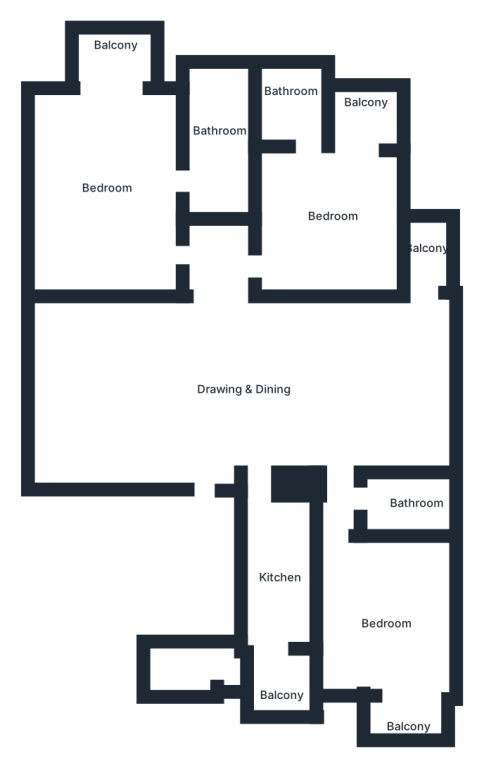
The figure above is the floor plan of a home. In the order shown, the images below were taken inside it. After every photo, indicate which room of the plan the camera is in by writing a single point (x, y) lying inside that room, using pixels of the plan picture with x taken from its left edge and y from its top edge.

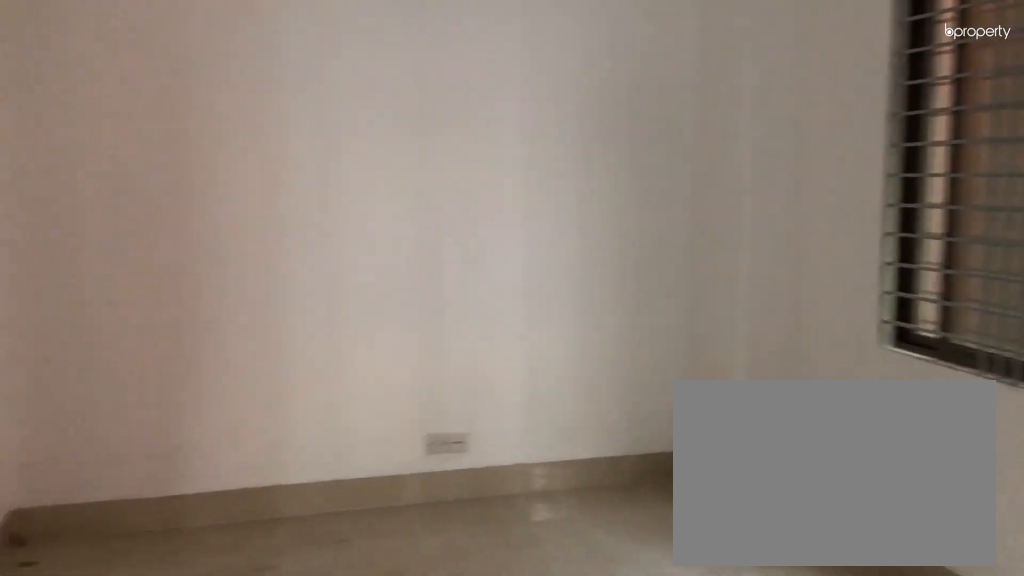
(110, 389)
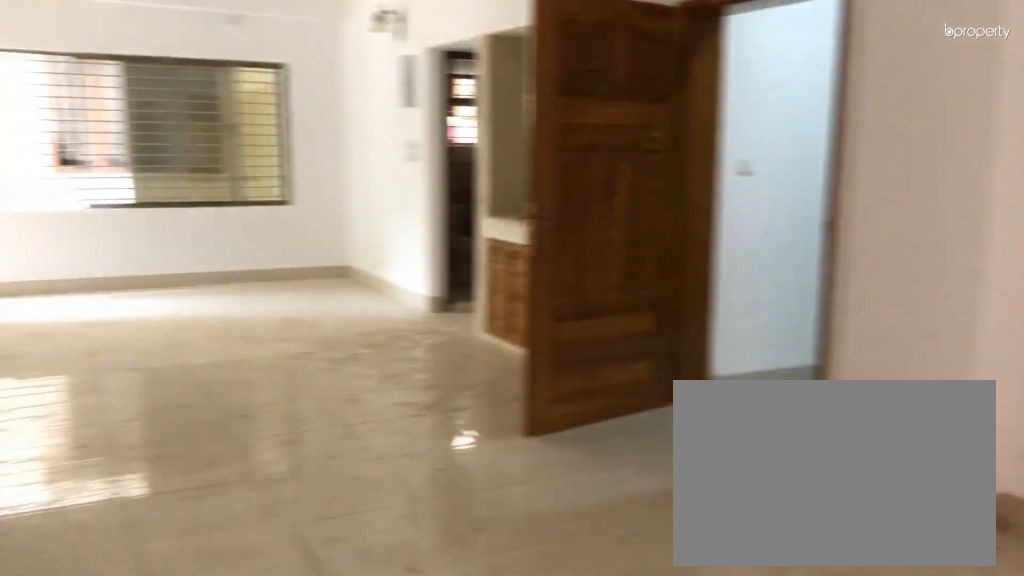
(110, 389)
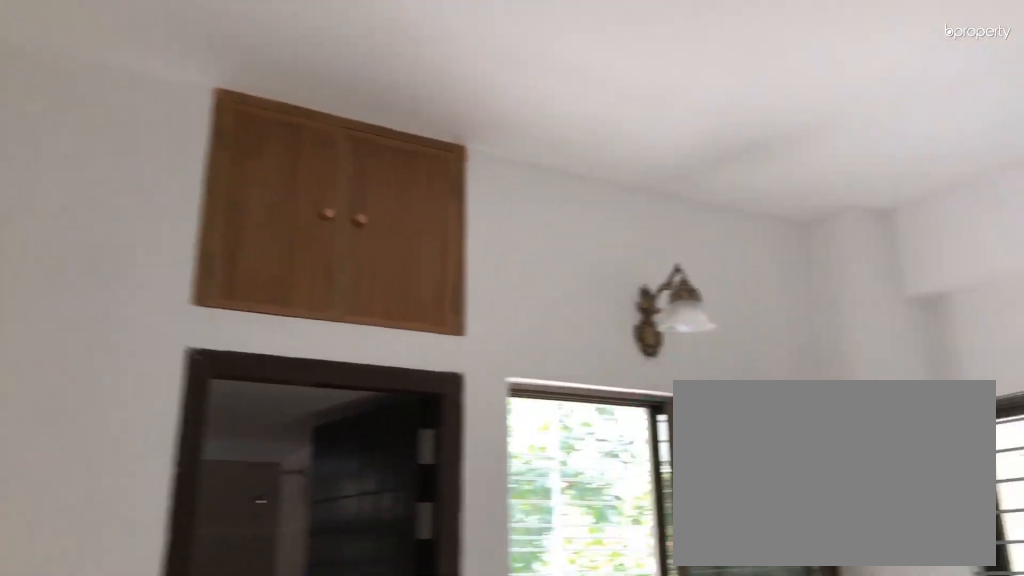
(324, 214)
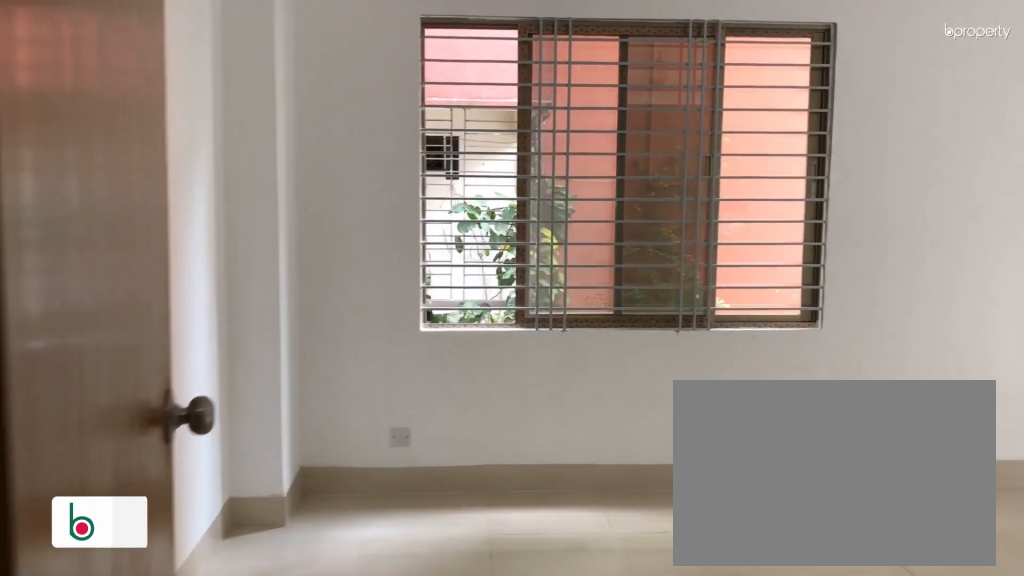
(104, 170)
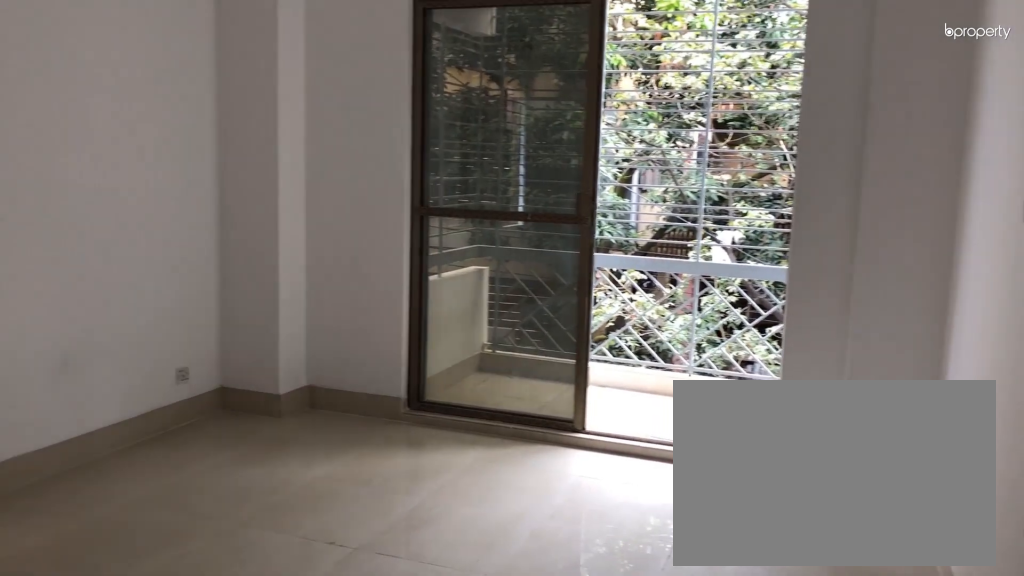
(104, 170)
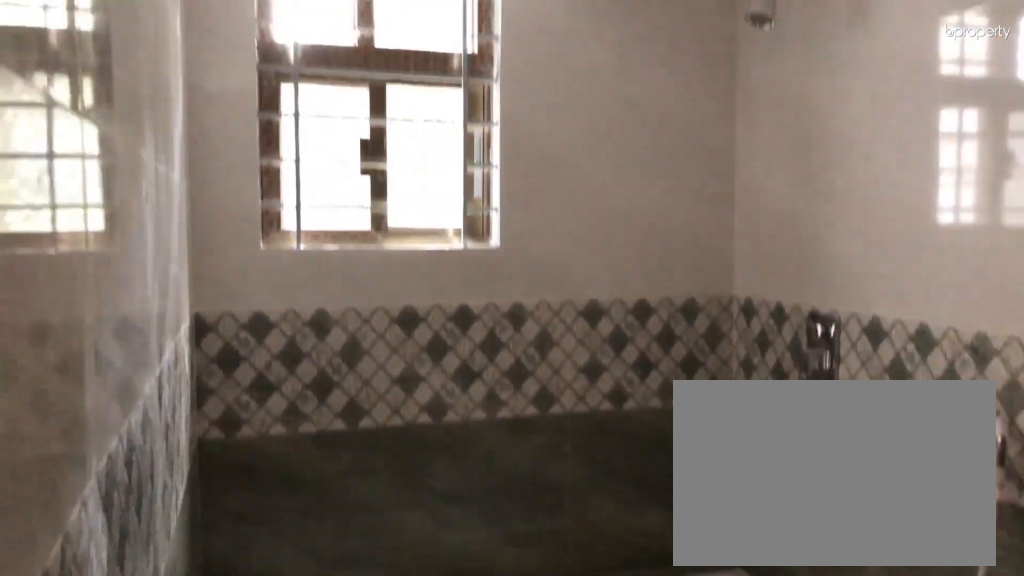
(220, 136)
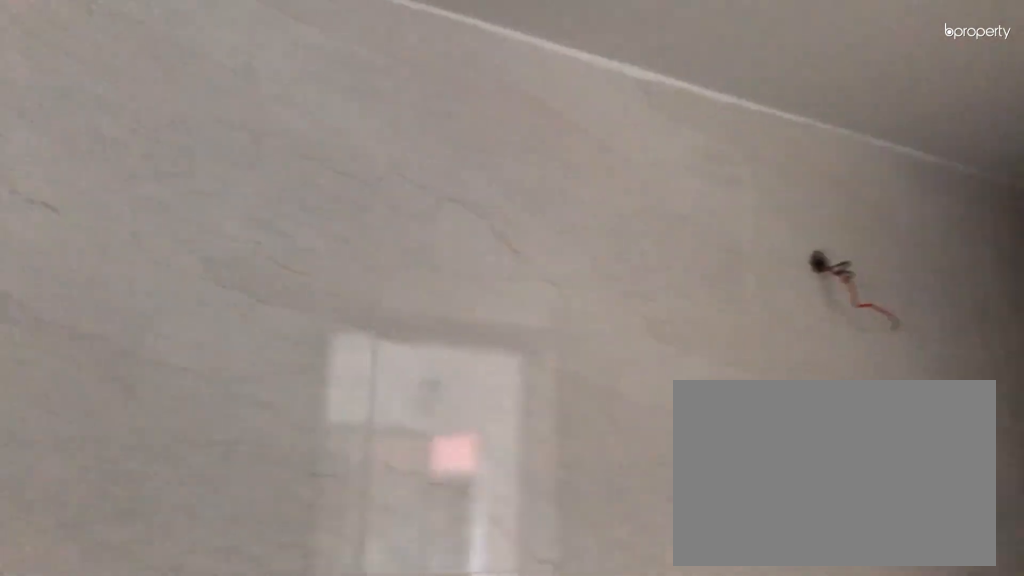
(220, 136)
